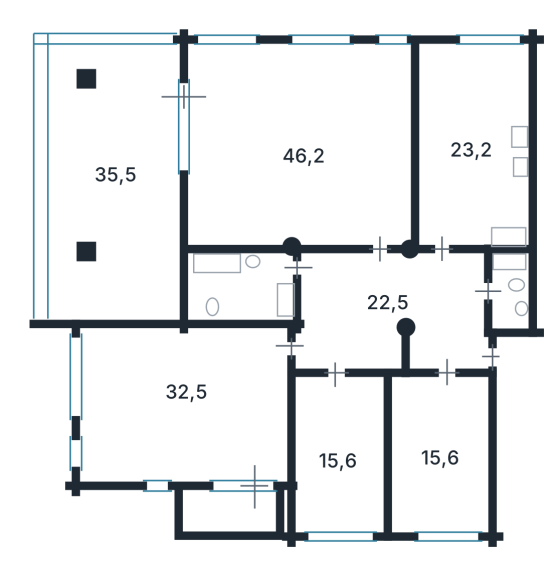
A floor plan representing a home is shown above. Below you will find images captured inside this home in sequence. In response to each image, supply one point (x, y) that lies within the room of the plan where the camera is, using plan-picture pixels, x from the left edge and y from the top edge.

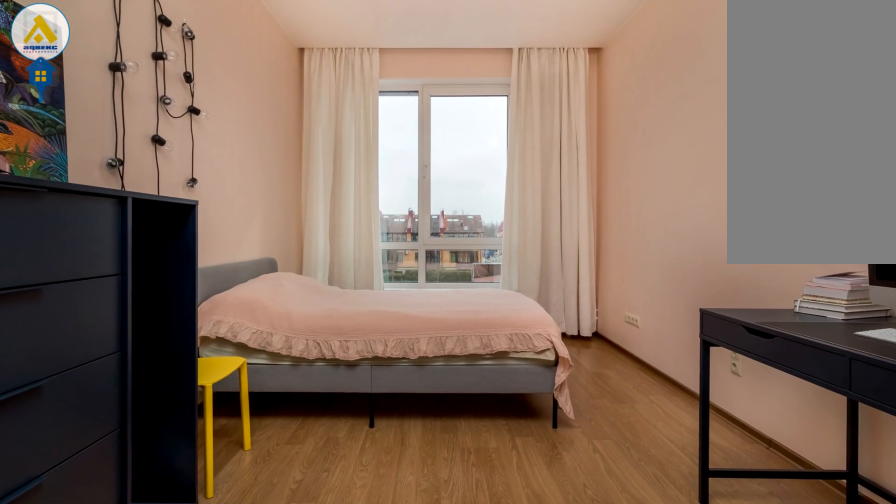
(439, 452)
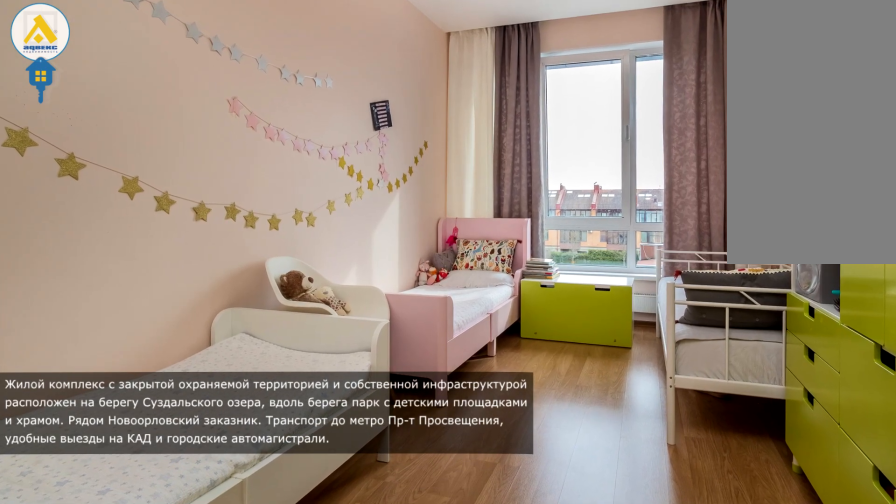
(334, 462)
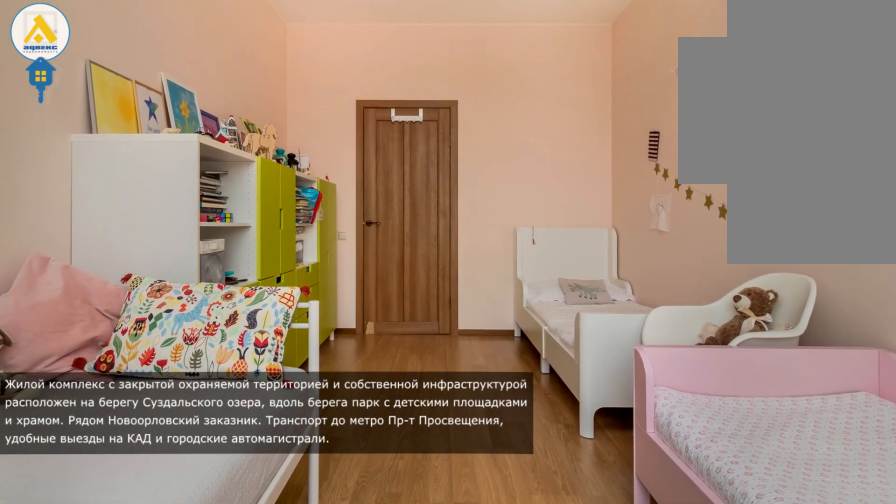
(335, 462)
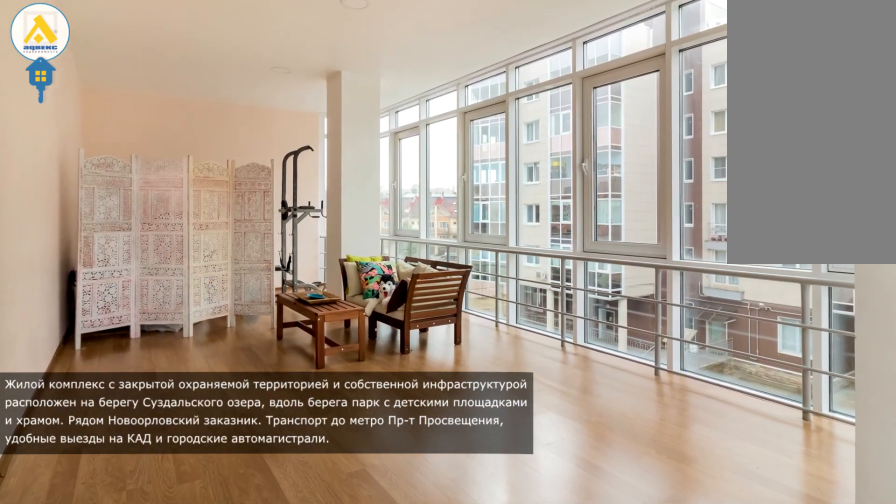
(116, 179)
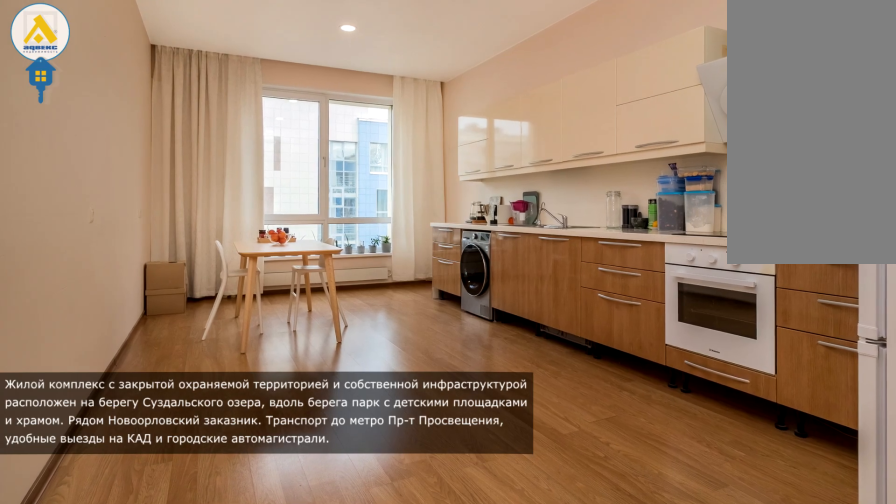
(472, 150)
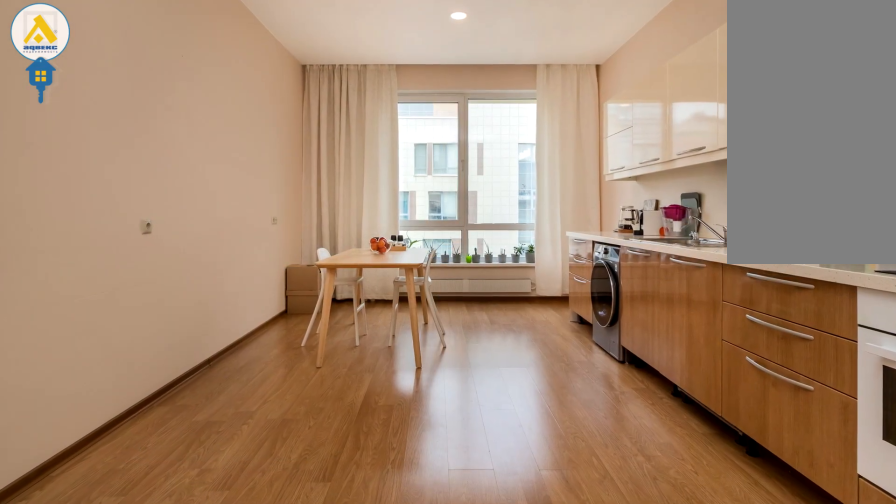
(472, 150)
